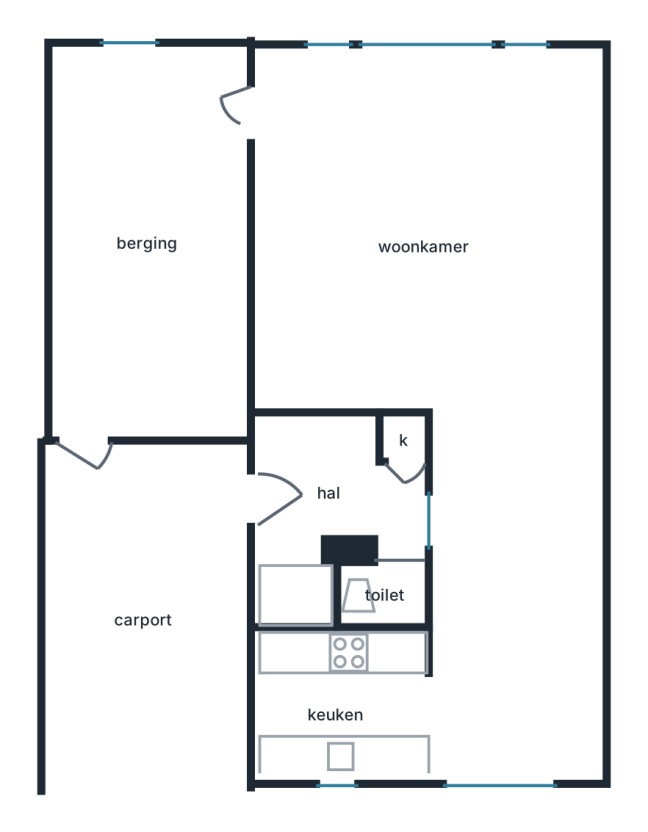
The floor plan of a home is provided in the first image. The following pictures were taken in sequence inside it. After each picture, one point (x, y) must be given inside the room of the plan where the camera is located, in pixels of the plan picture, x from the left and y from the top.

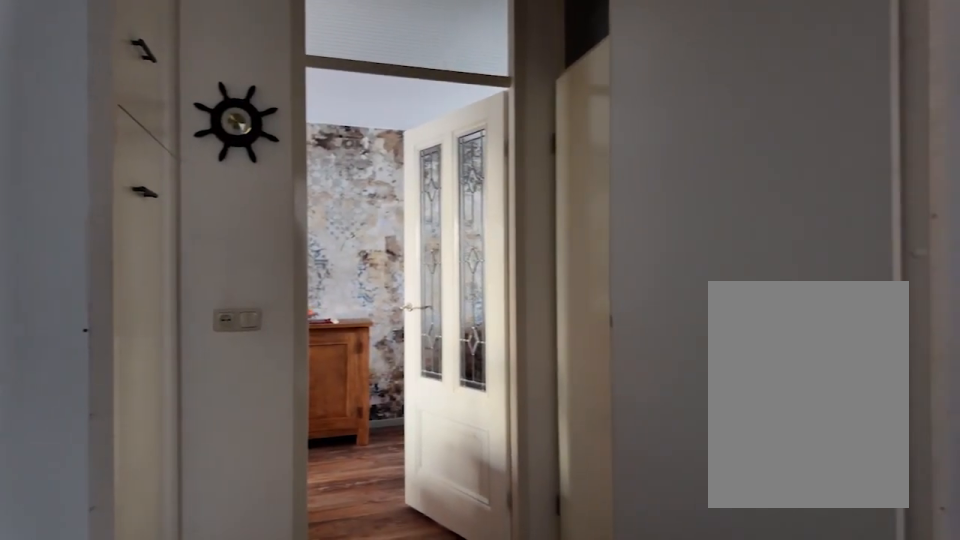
(336, 491)
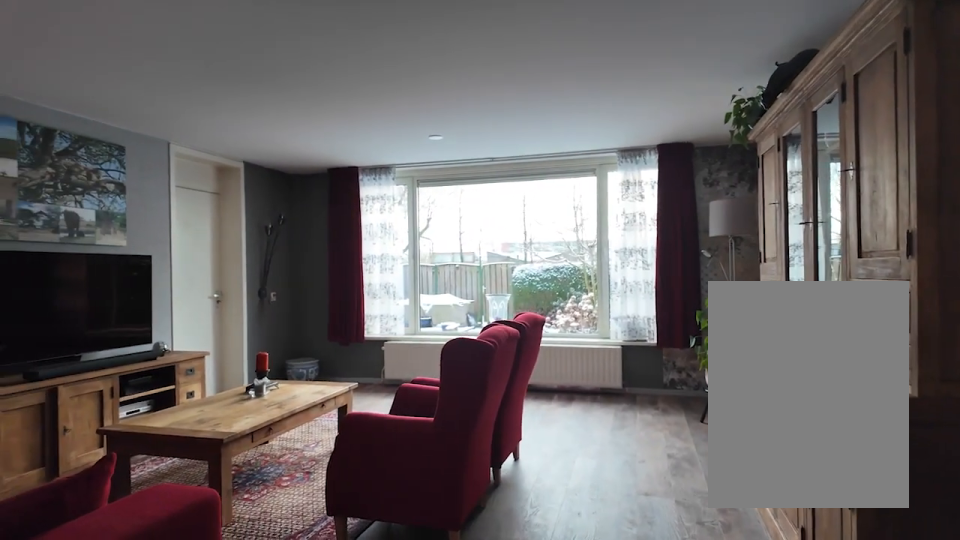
(429, 285)
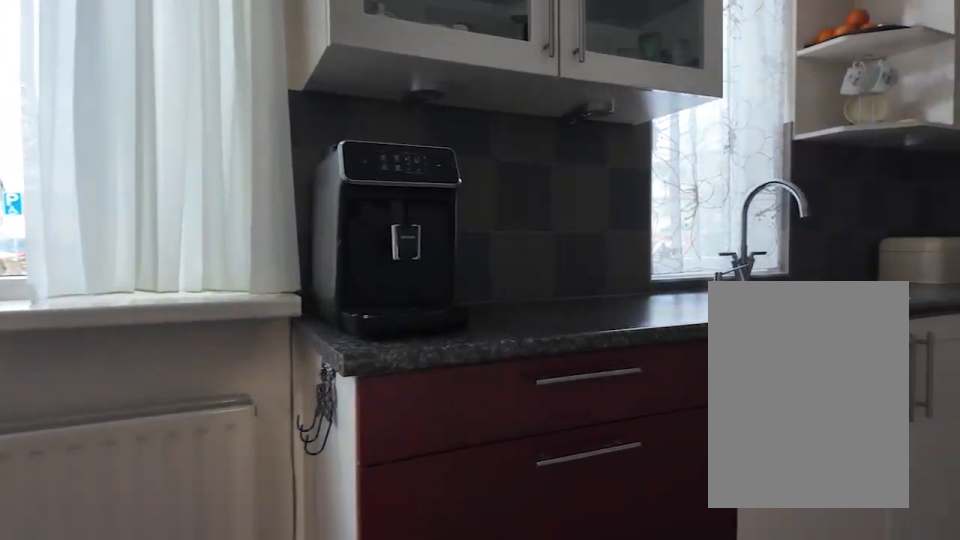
(480, 662)
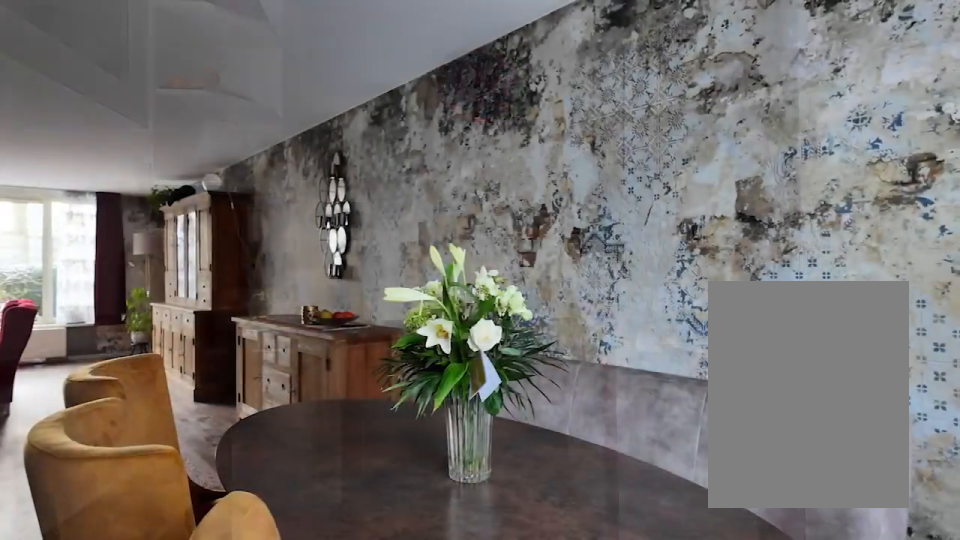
(480, 662)
